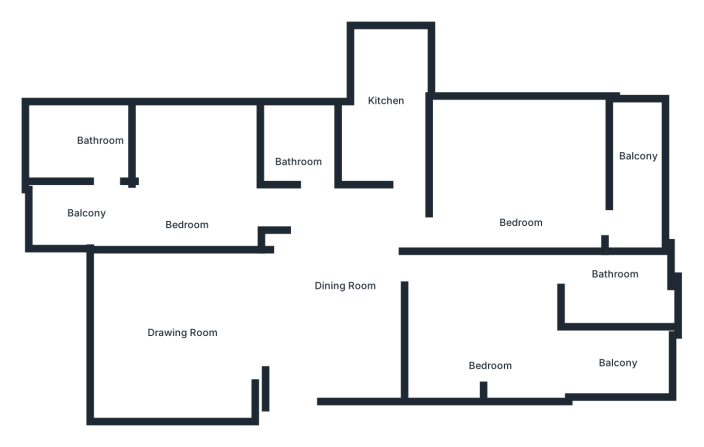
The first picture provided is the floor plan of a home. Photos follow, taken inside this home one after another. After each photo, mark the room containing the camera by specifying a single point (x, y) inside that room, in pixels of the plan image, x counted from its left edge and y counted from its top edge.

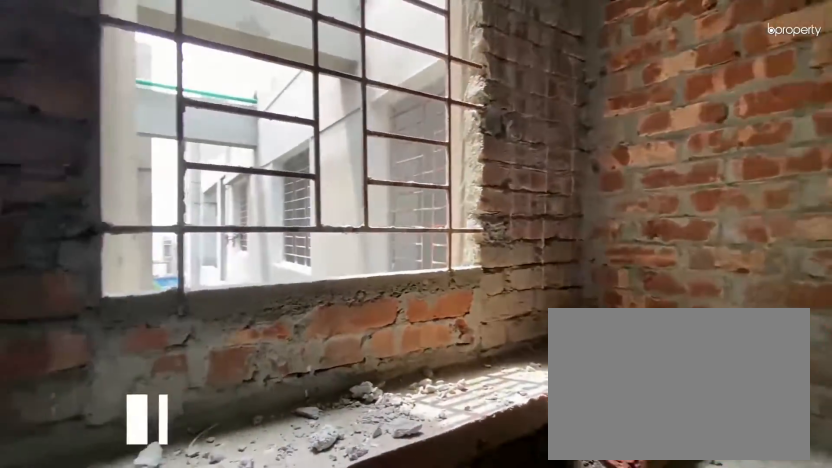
(390, 110)
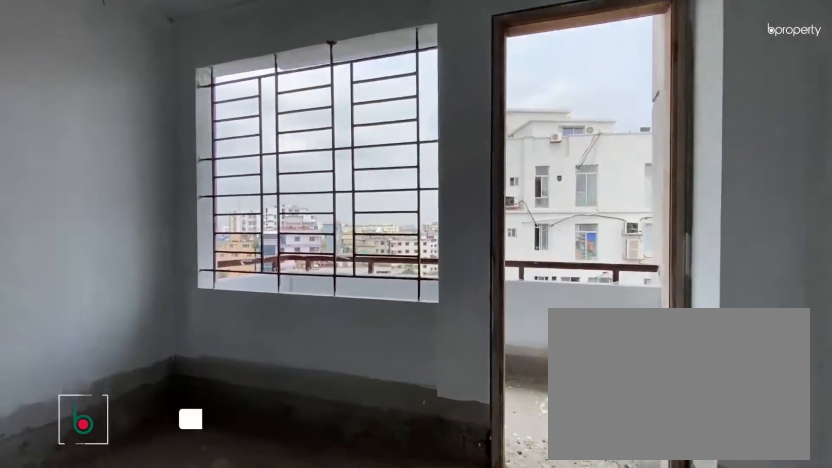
(517, 194)
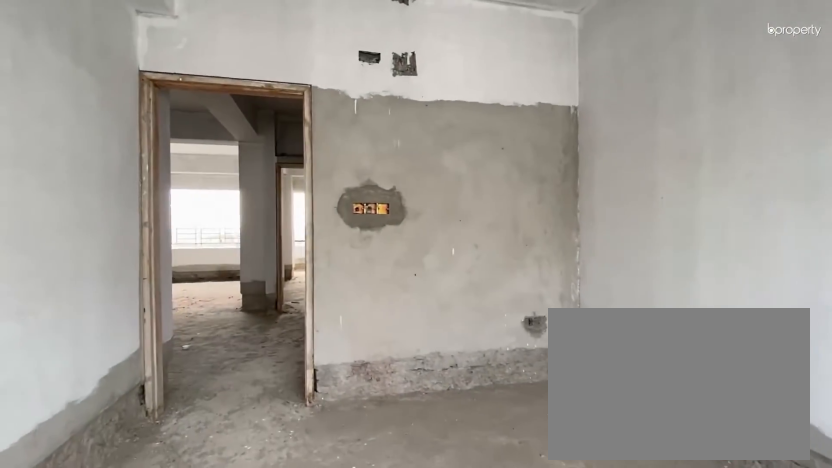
(517, 194)
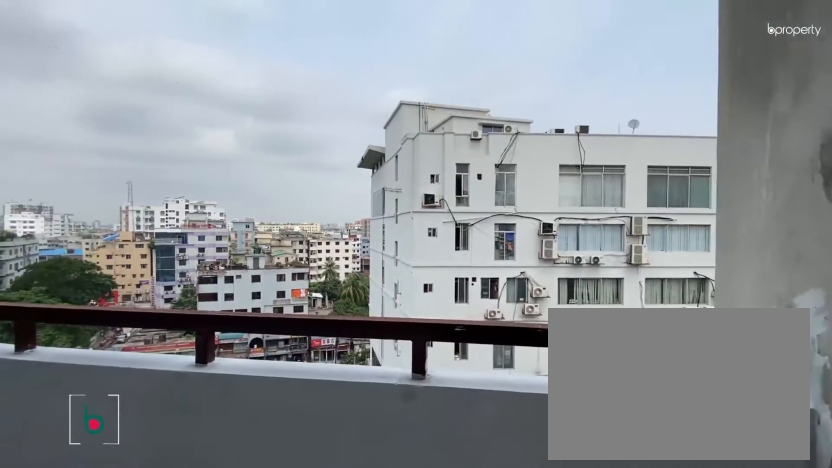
(633, 174)
